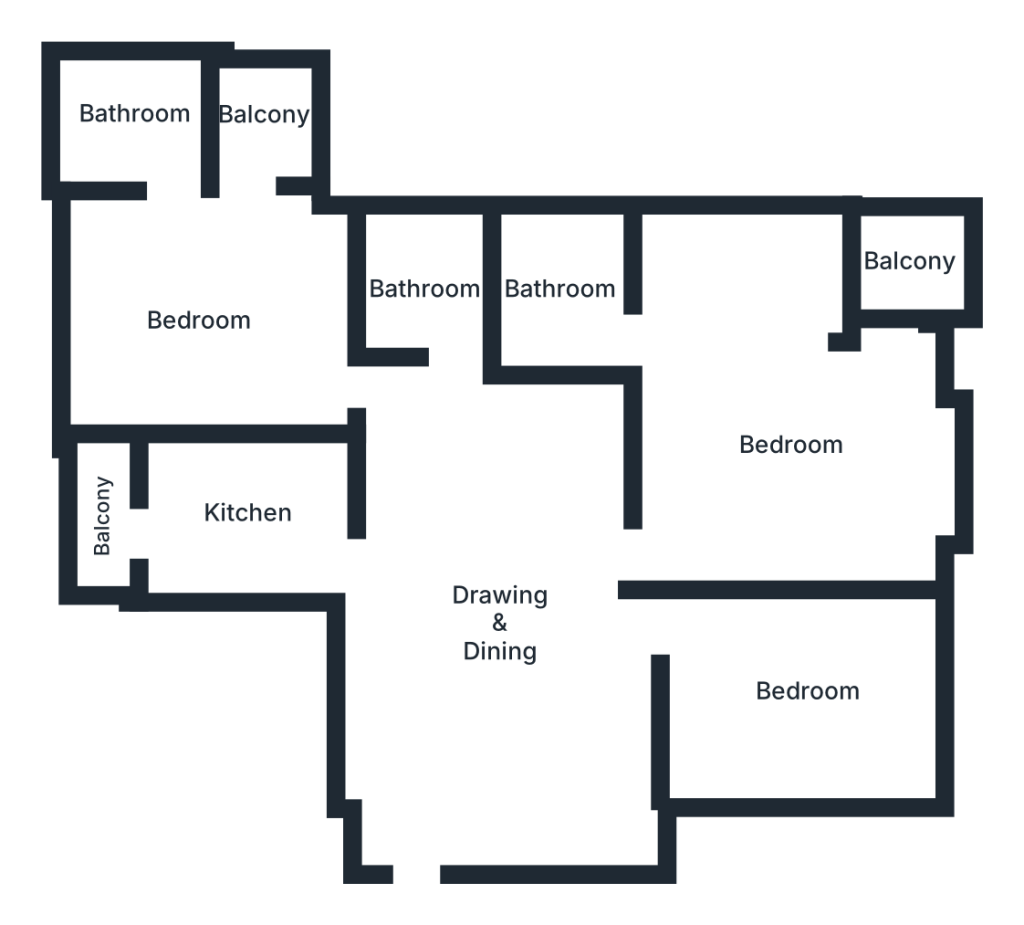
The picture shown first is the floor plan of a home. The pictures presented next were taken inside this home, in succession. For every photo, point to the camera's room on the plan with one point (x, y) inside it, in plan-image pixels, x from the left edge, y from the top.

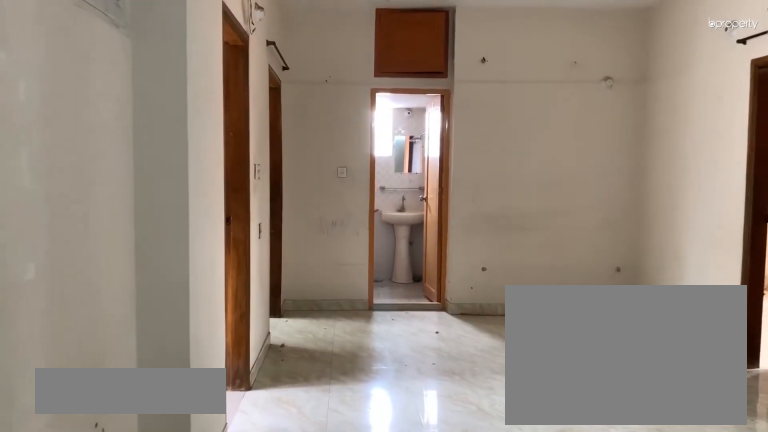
(505, 635)
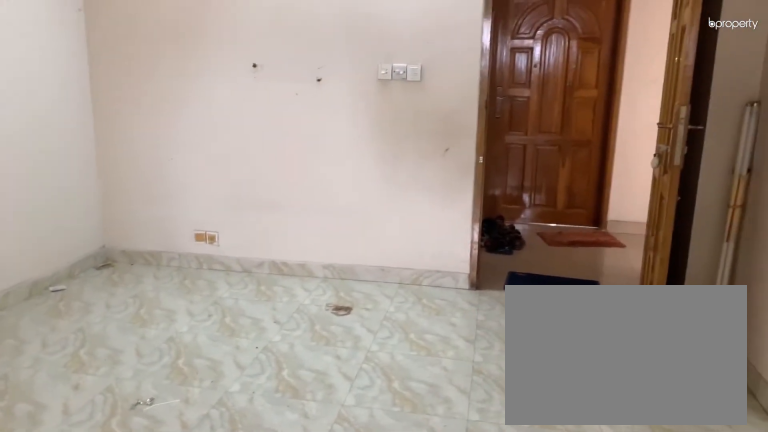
(504, 634)
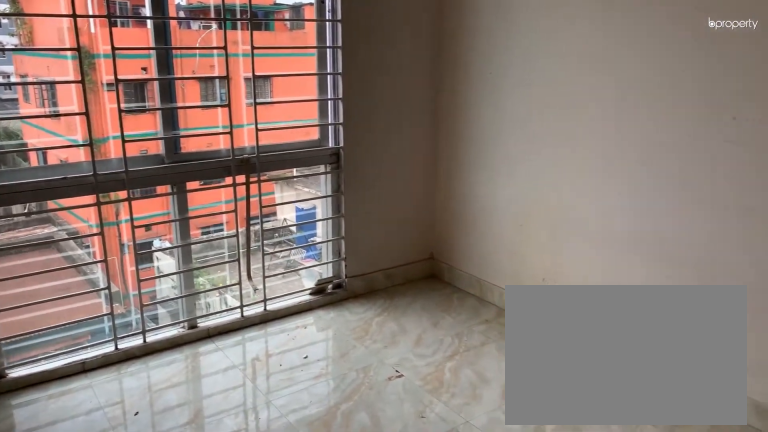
(811, 689)
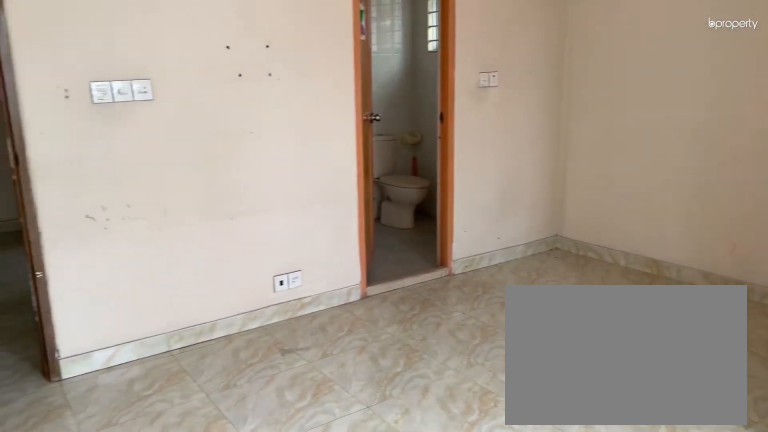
(790, 454)
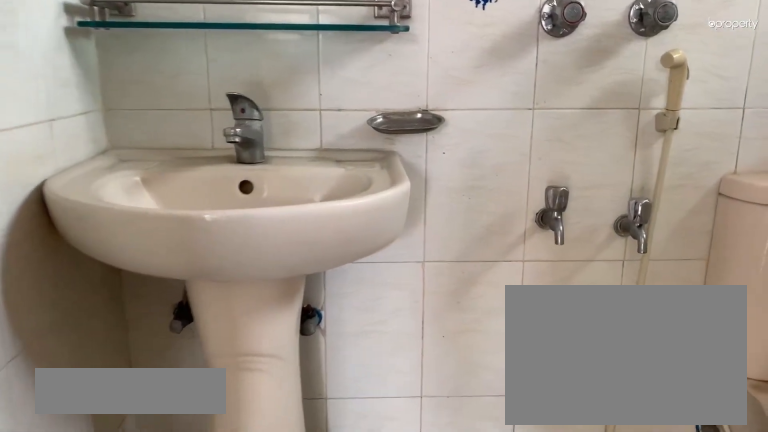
(565, 288)
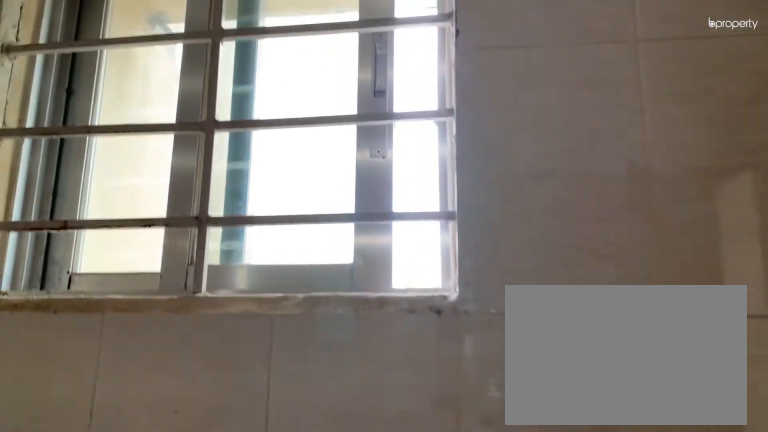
(565, 288)
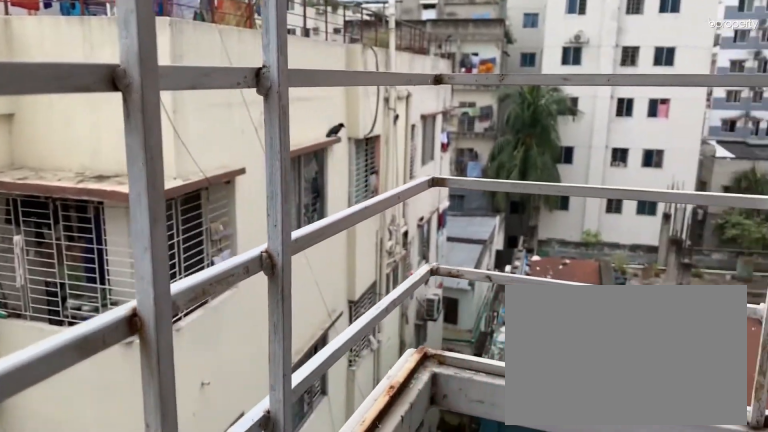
(907, 269)
